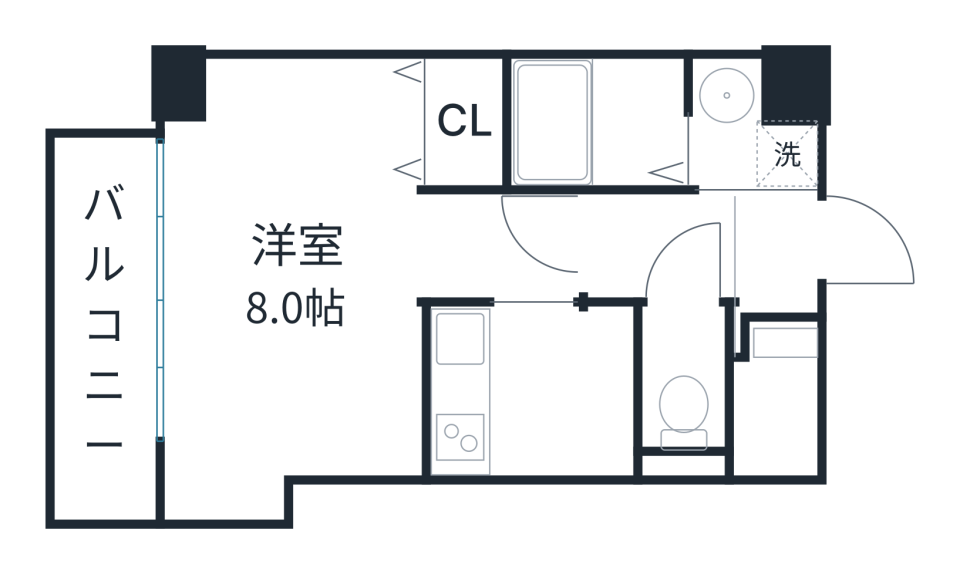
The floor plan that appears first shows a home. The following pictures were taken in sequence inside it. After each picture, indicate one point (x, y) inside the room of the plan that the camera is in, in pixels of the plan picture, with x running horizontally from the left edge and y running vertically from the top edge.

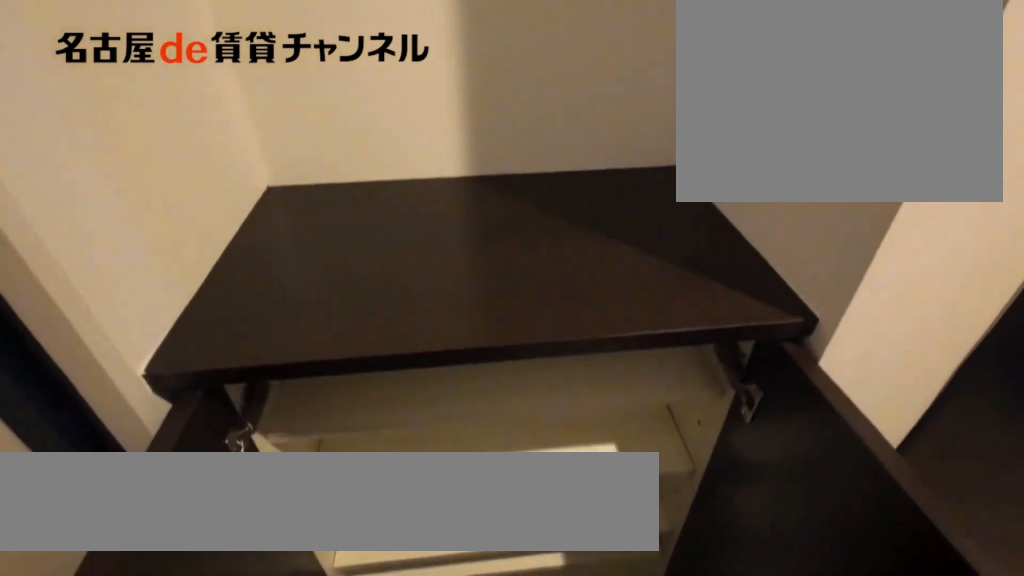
(785, 343)
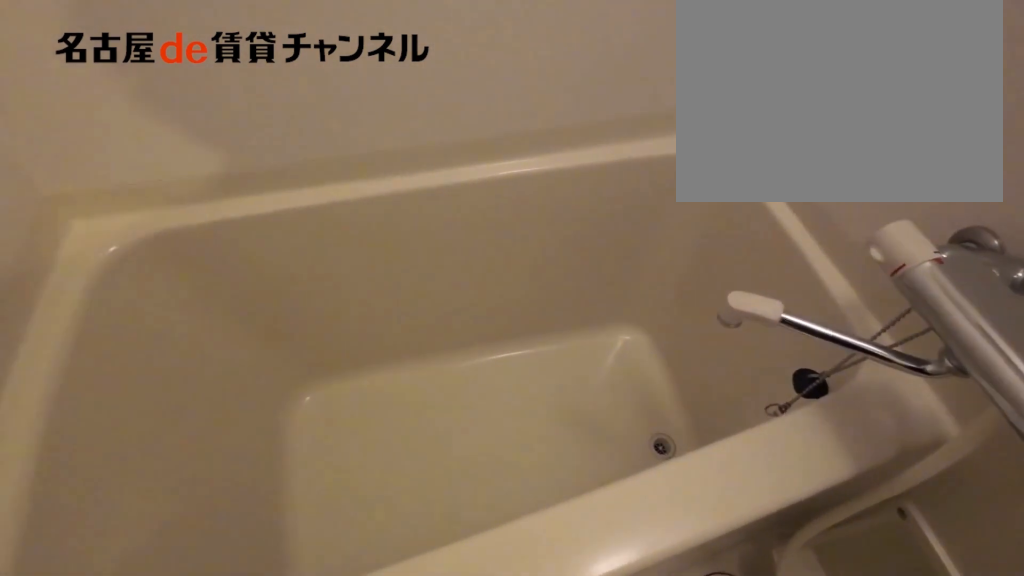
(598, 122)
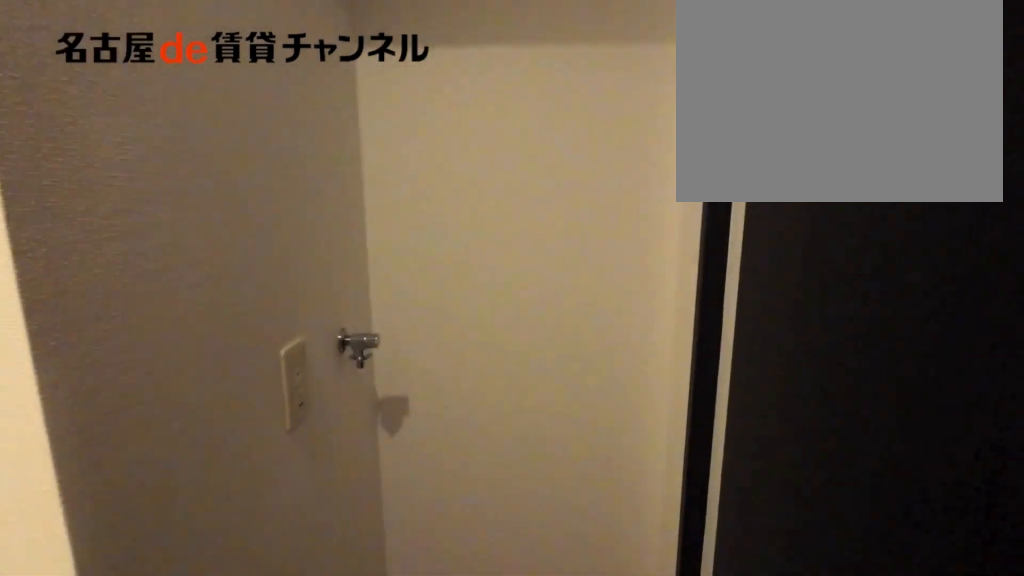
(746, 131)
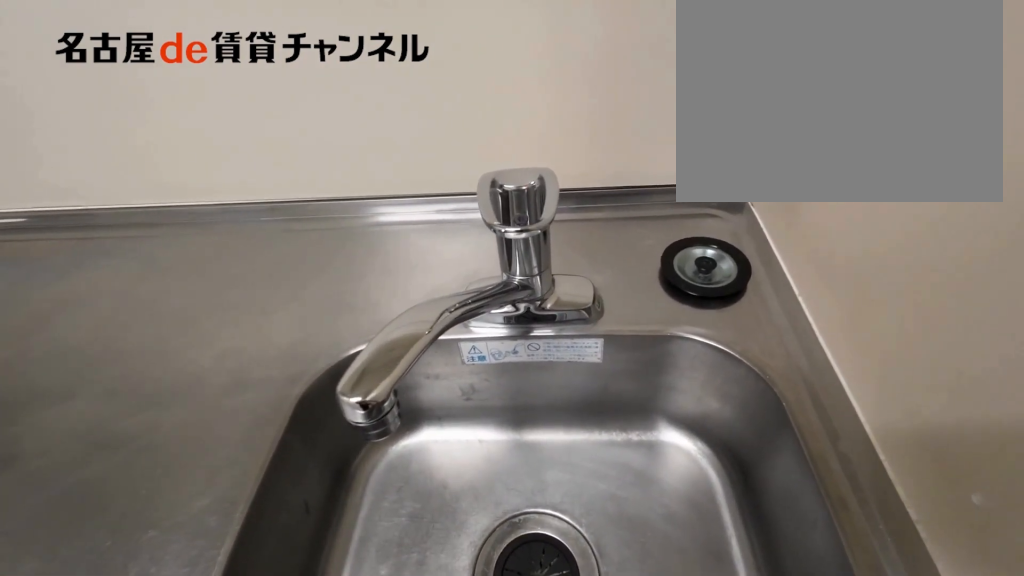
(530, 390)
